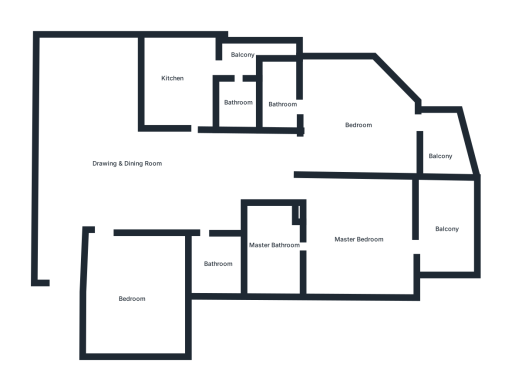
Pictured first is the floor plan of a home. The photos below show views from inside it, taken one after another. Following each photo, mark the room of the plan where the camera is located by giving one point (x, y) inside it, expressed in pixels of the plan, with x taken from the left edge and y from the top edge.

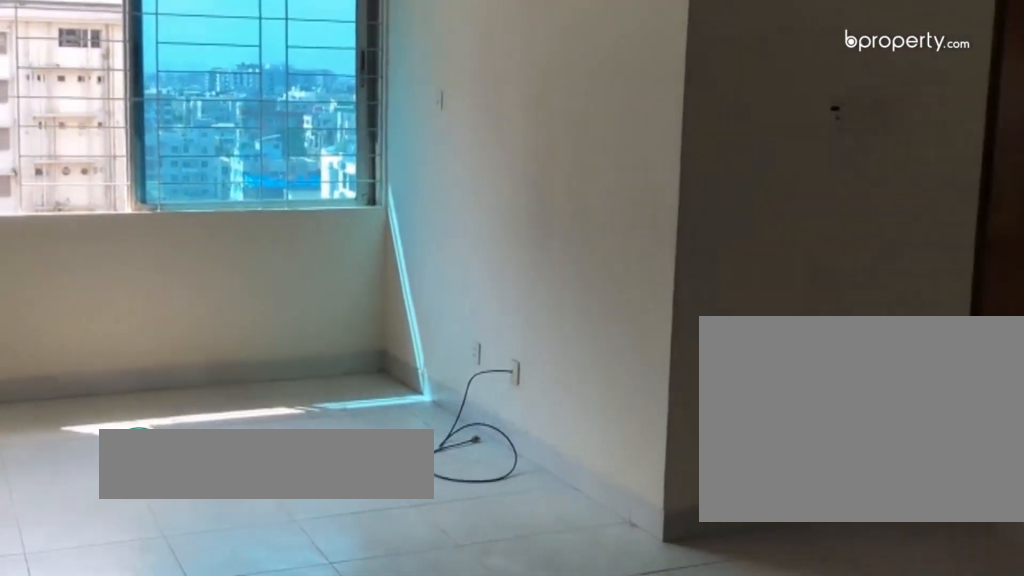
(105, 191)
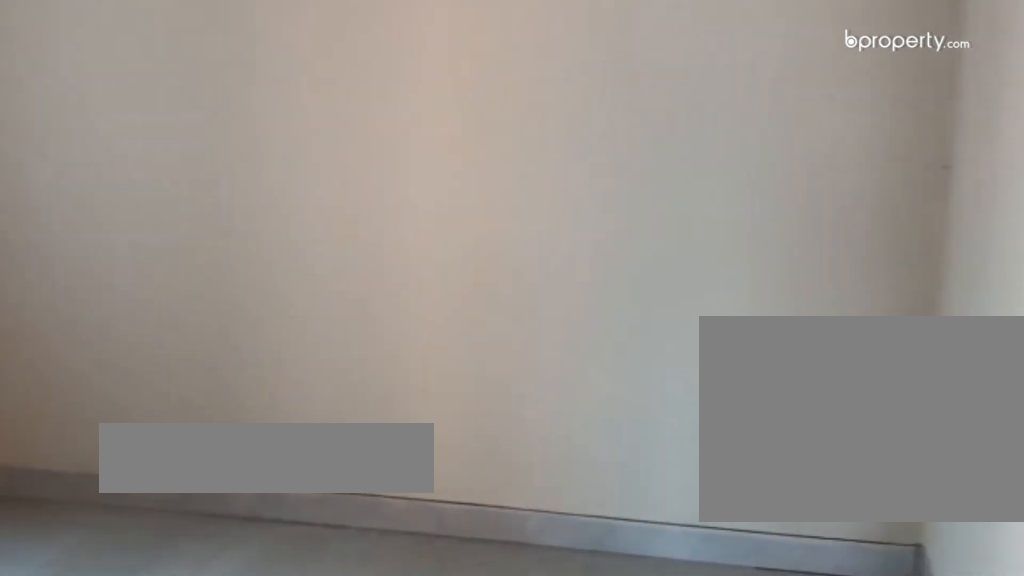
(123, 283)
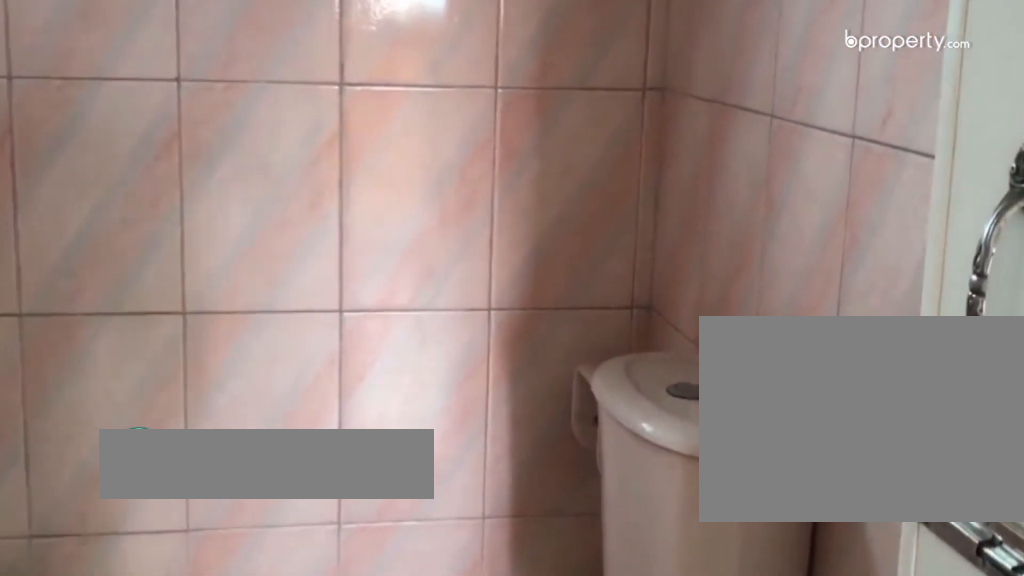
(216, 258)
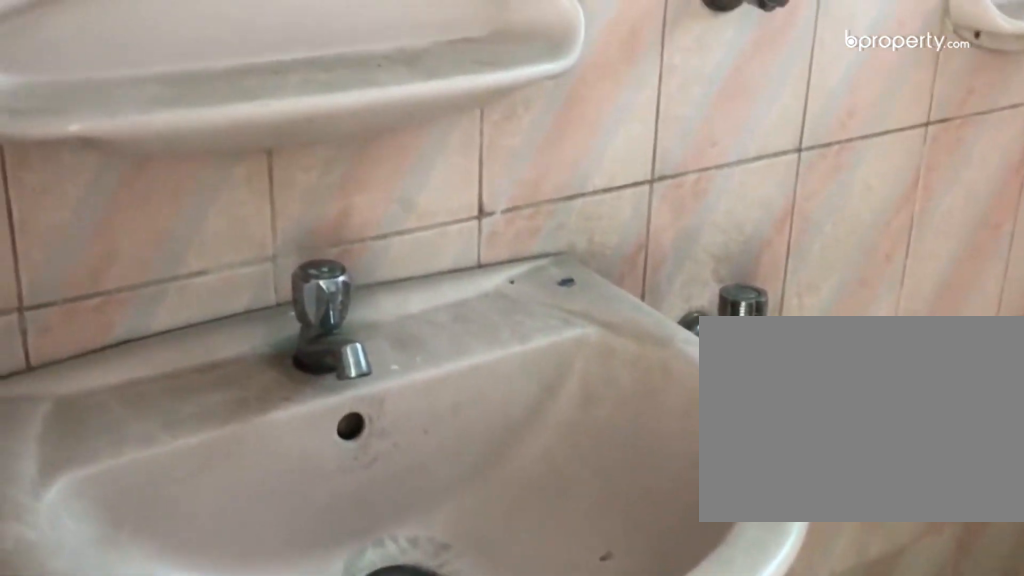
(216, 258)
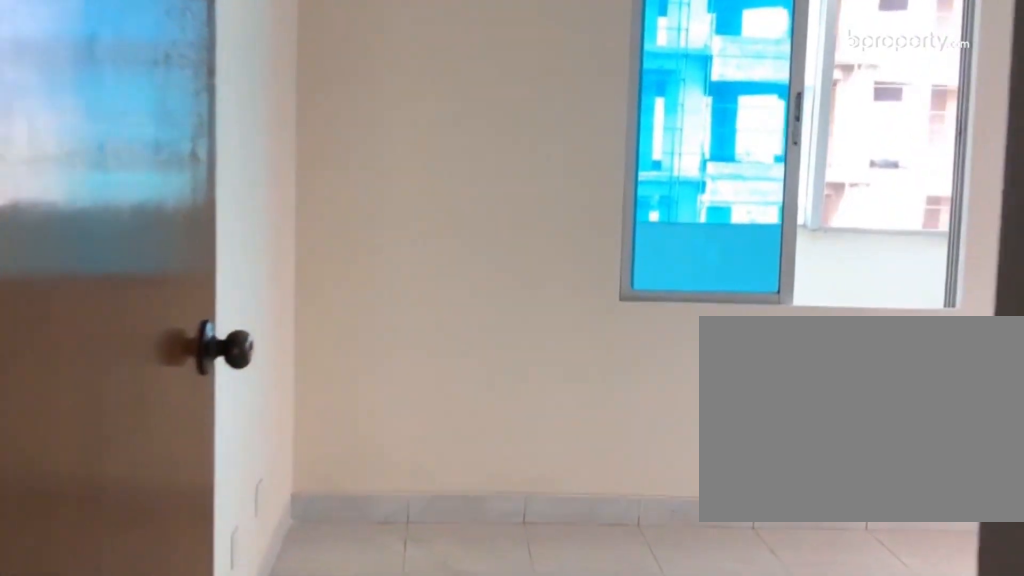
(348, 206)
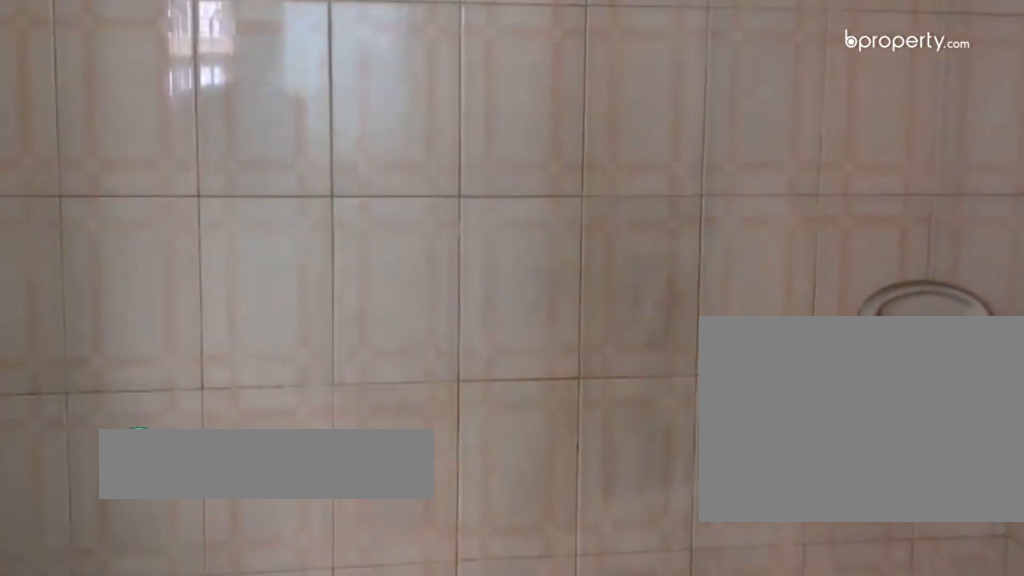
(273, 246)
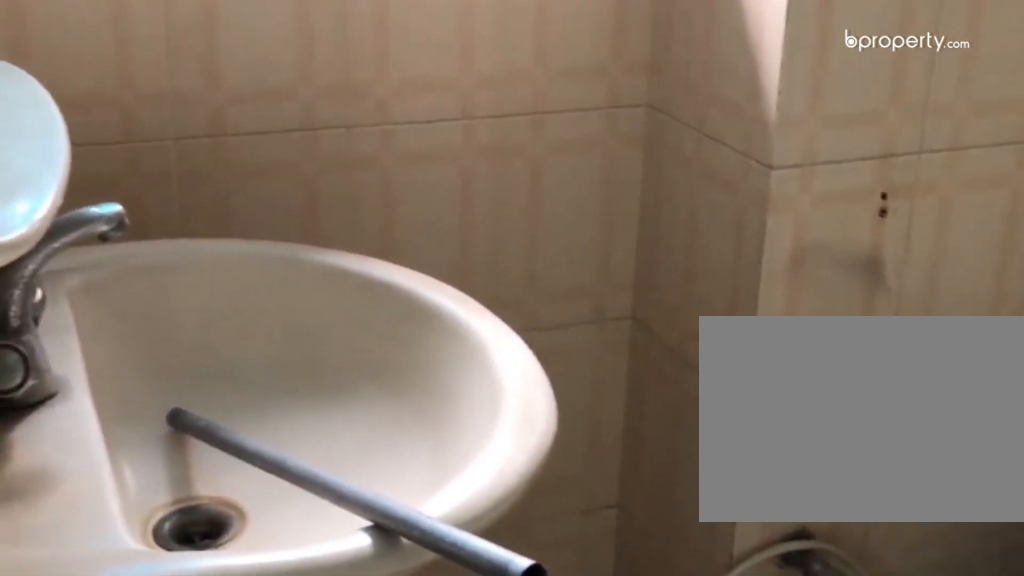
(273, 246)
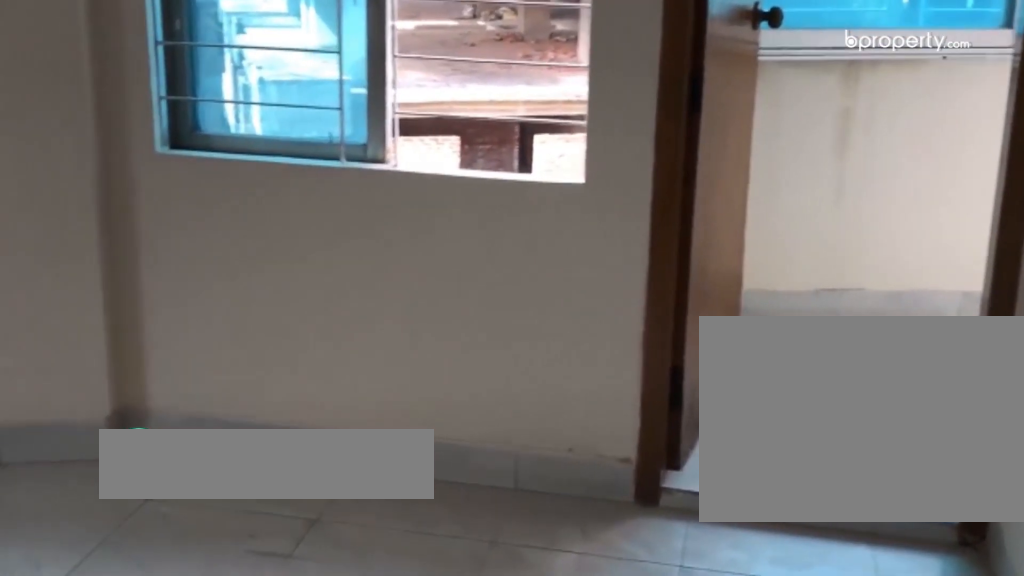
(354, 113)
